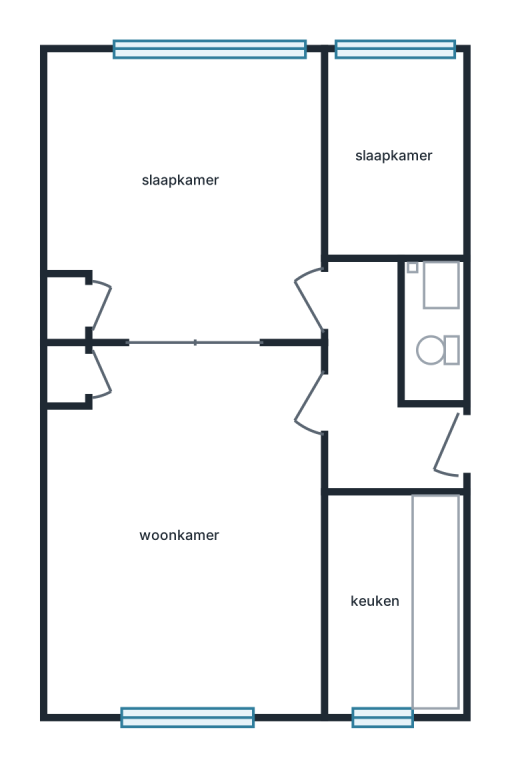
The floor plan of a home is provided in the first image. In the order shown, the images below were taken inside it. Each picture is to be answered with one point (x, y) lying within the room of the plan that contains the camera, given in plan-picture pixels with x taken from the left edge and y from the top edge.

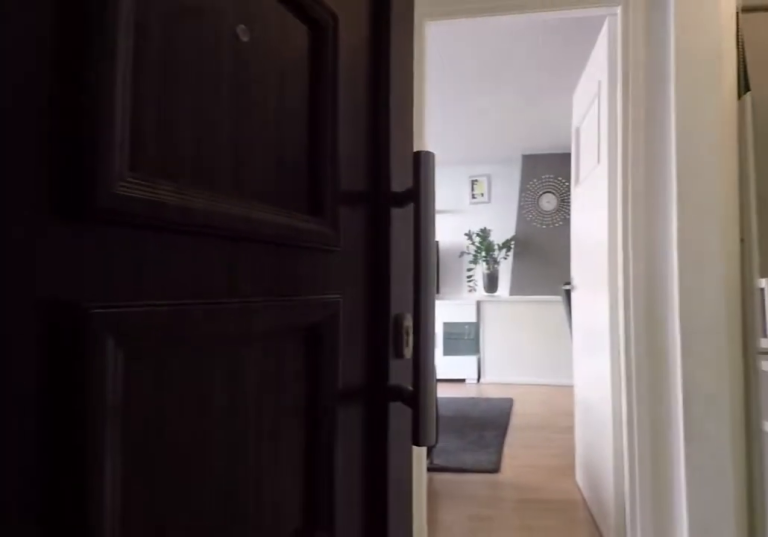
(379, 393)
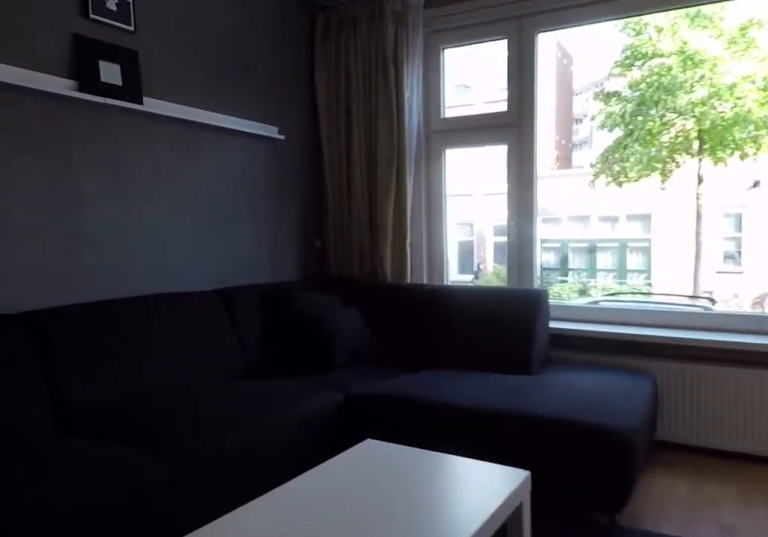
(190, 532)
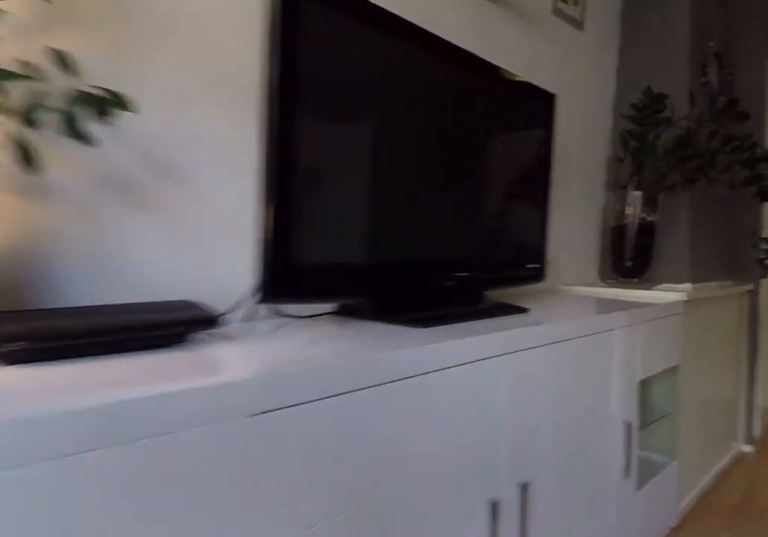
(190, 532)
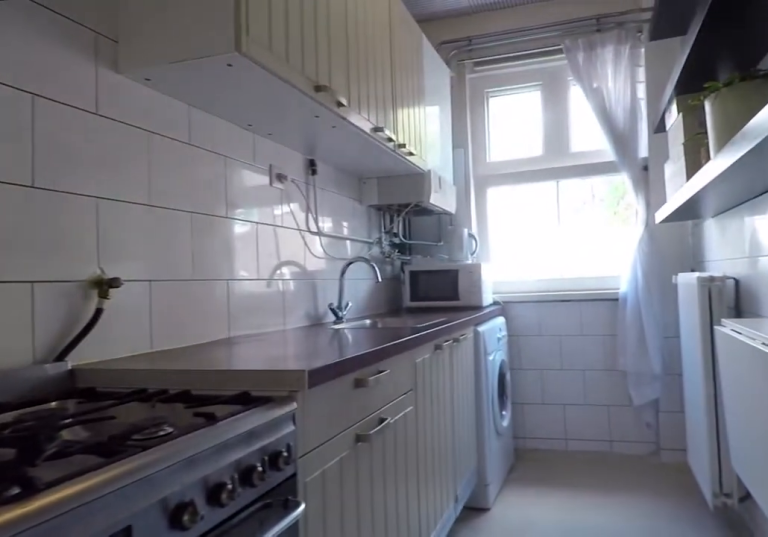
(392, 602)
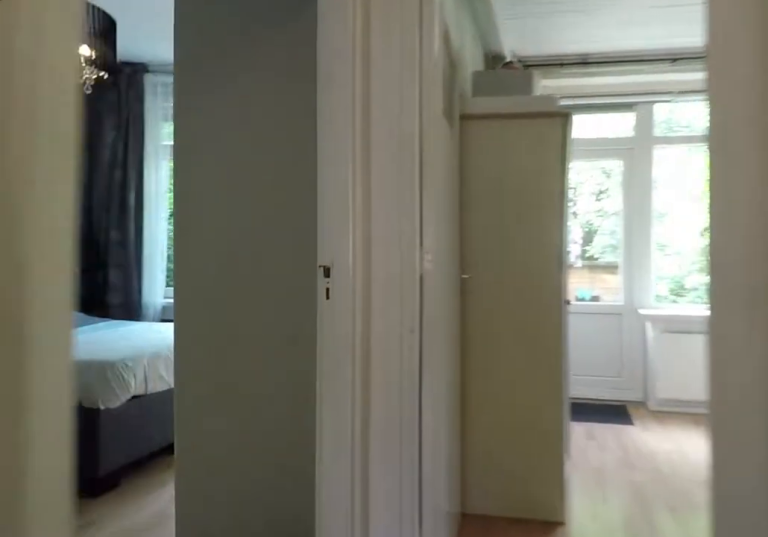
(379, 394)
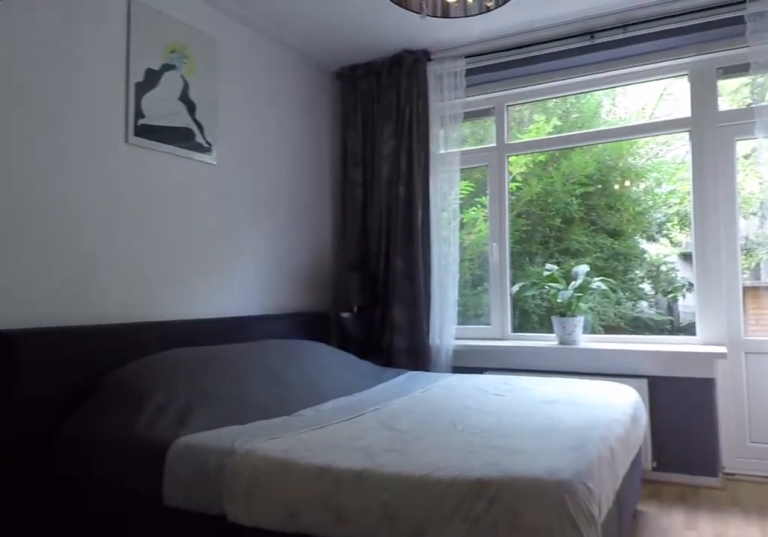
(191, 195)
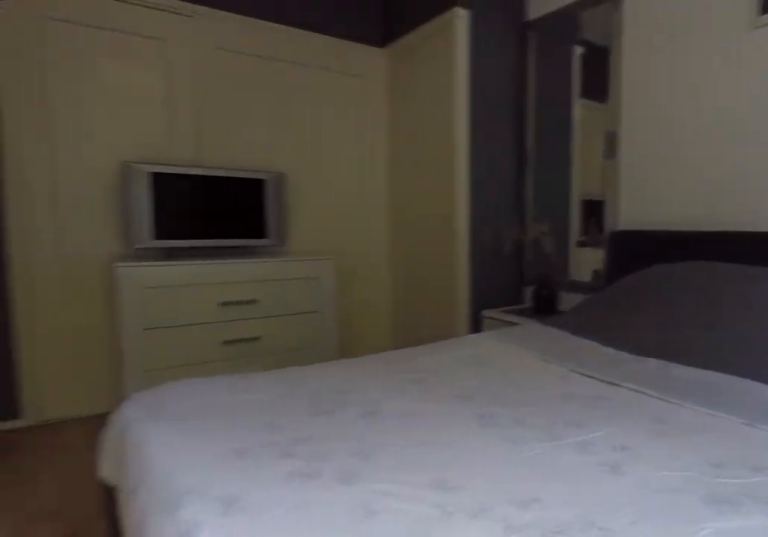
(191, 195)
